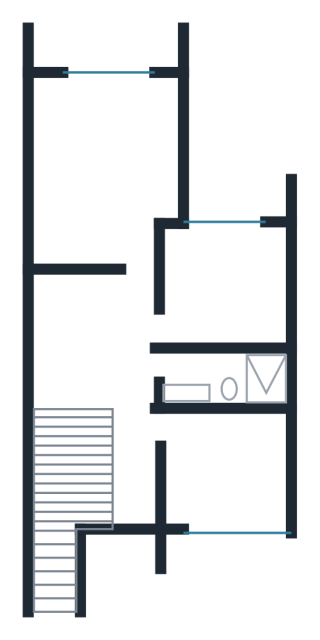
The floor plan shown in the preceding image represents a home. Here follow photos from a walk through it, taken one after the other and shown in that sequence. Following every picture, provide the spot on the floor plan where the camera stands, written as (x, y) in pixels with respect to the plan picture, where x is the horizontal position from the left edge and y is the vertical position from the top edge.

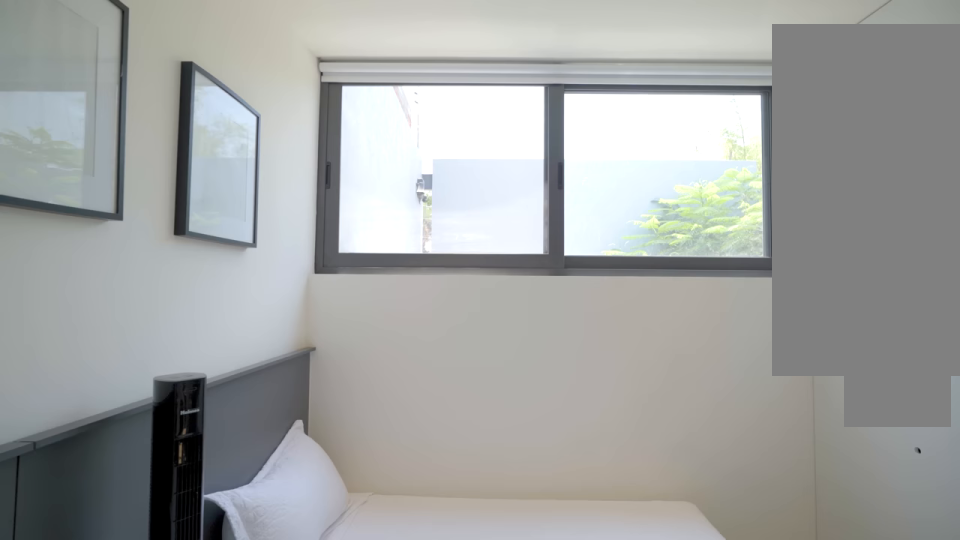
(192, 484)
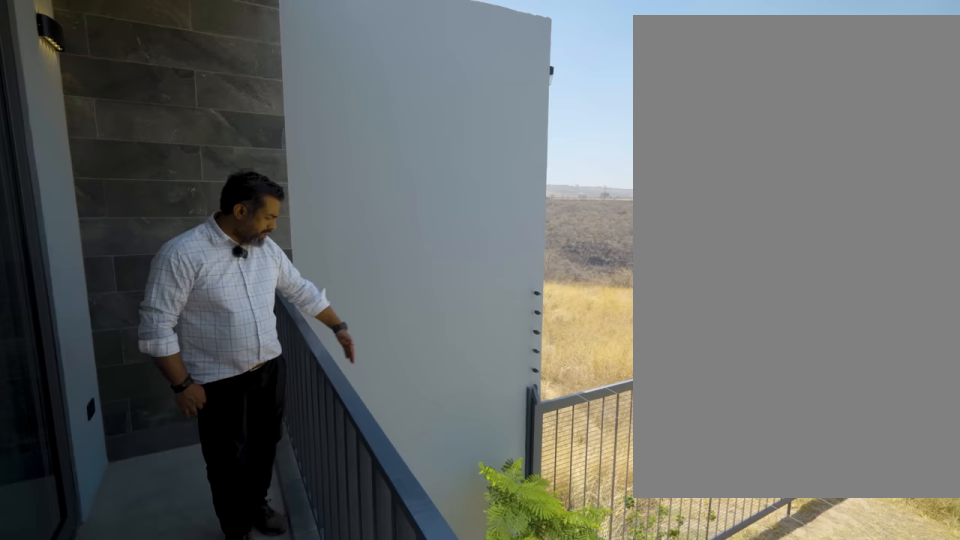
(103, 53)
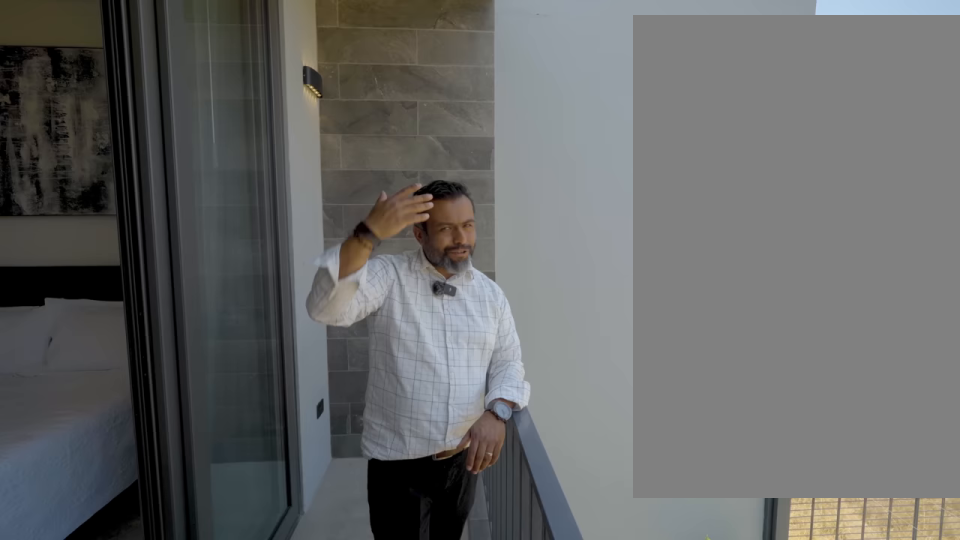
(120, 54)
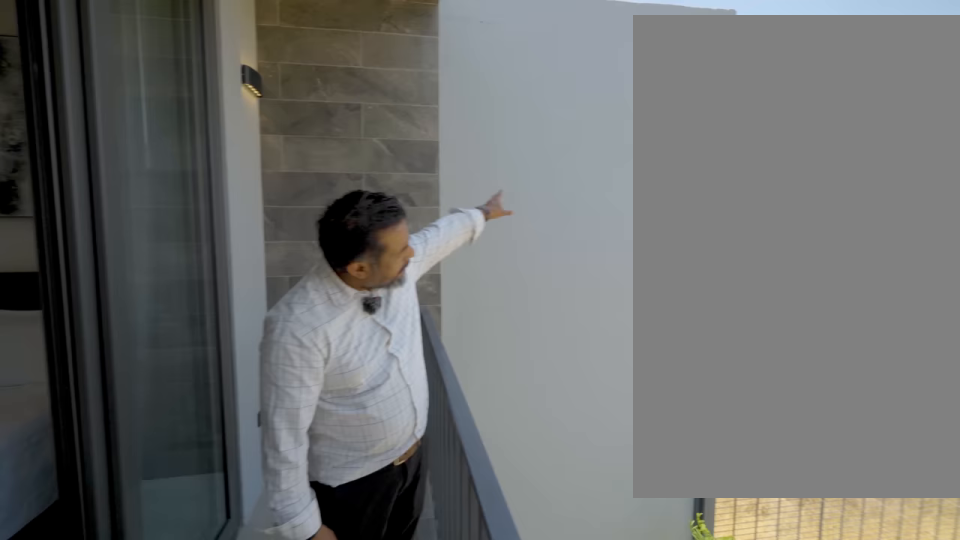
(121, 53)
